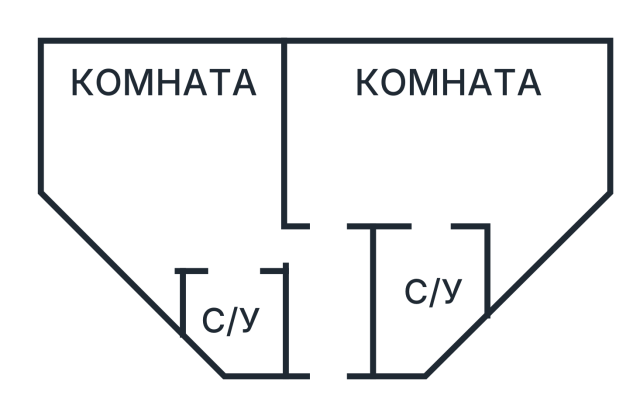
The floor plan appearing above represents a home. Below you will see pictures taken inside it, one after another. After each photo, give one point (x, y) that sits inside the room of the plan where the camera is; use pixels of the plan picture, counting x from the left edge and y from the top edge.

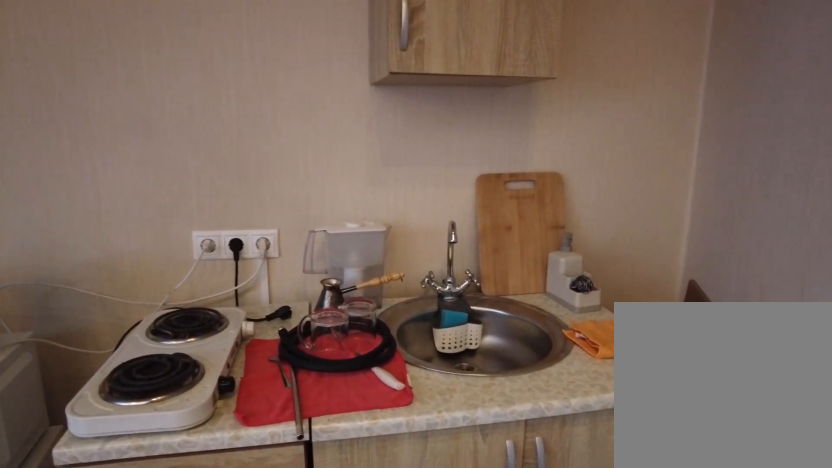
(359, 194)
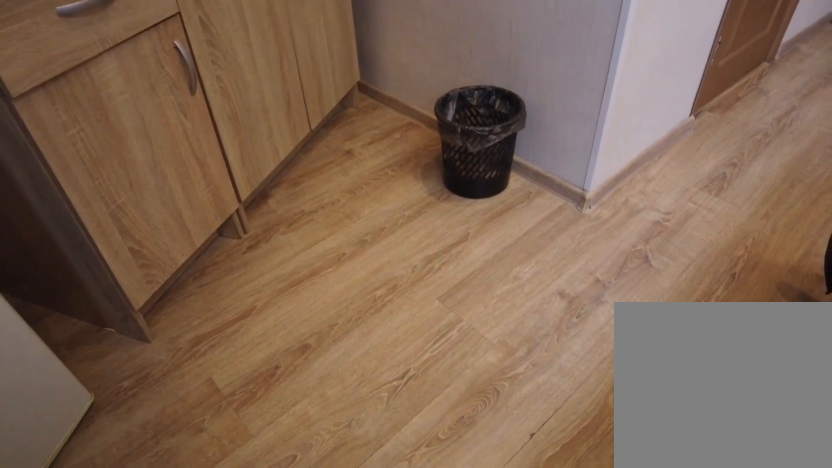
(578, 167)
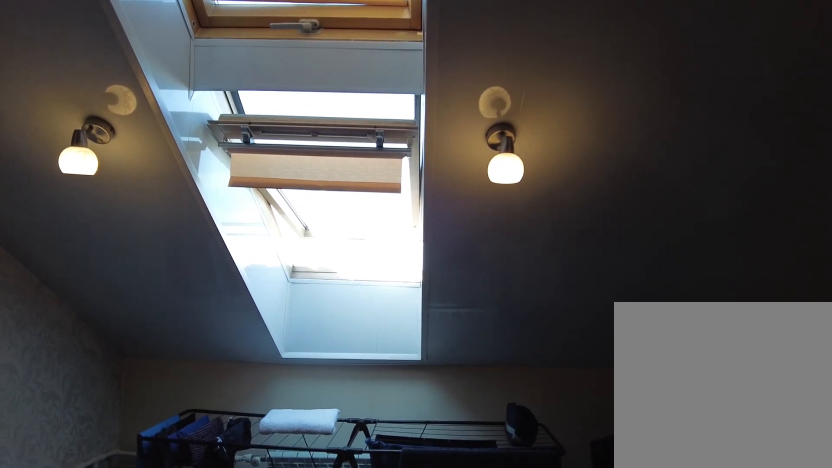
(435, 202)
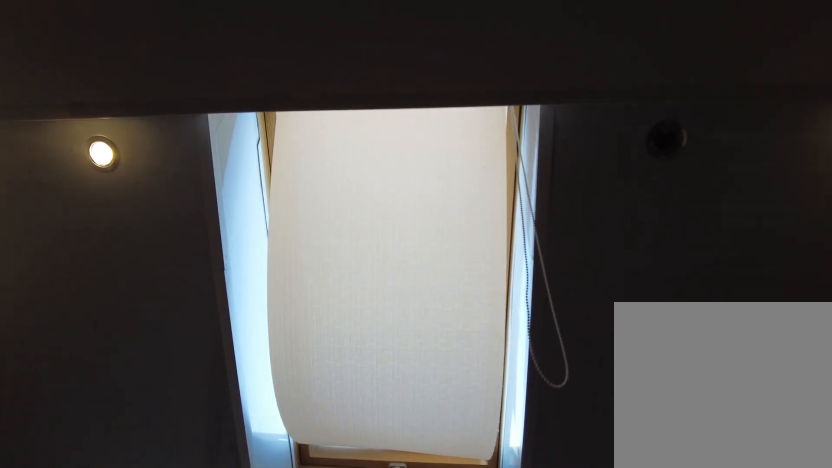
(435, 202)
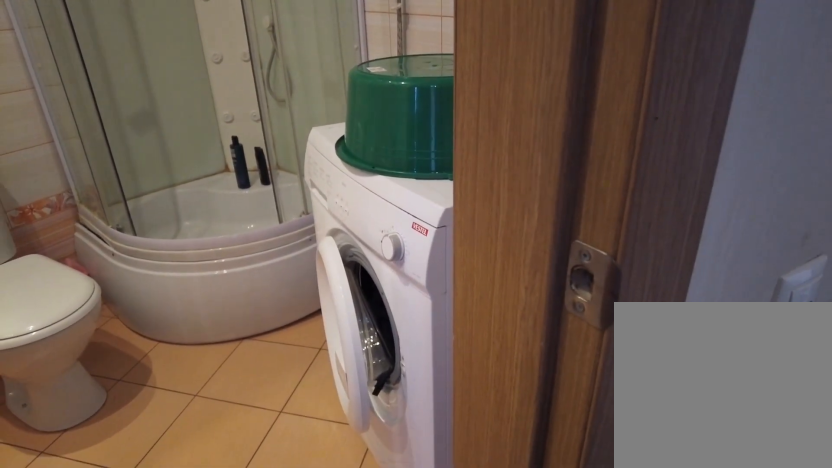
(441, 265)
